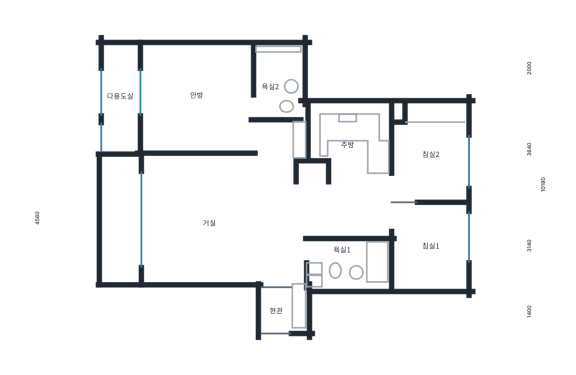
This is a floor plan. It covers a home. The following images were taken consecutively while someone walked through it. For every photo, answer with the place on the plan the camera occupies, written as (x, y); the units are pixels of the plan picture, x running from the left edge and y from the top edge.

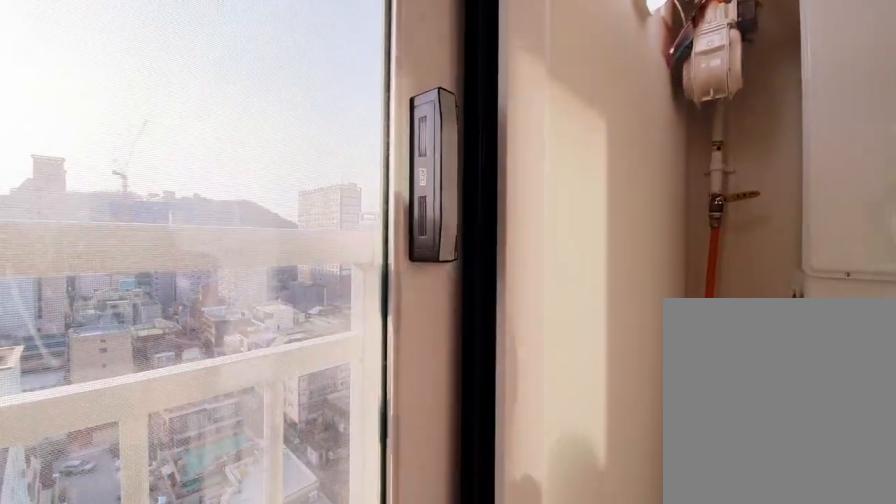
(135, 111)
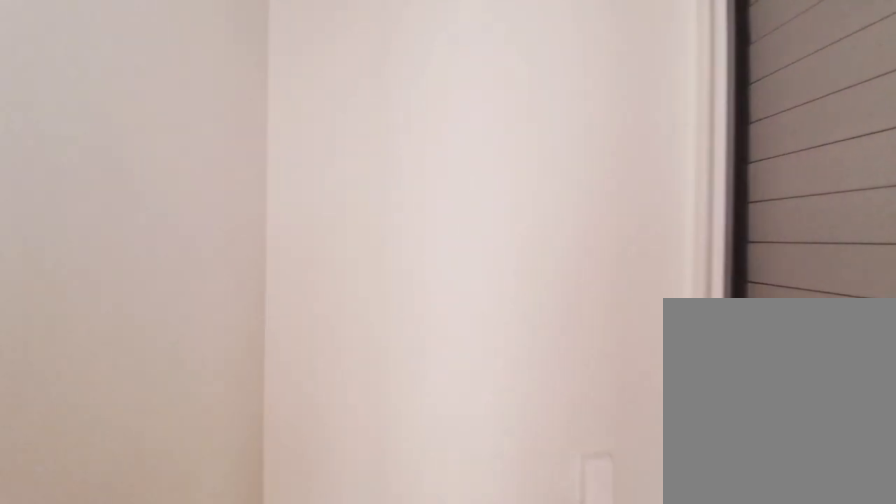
(136, 111)
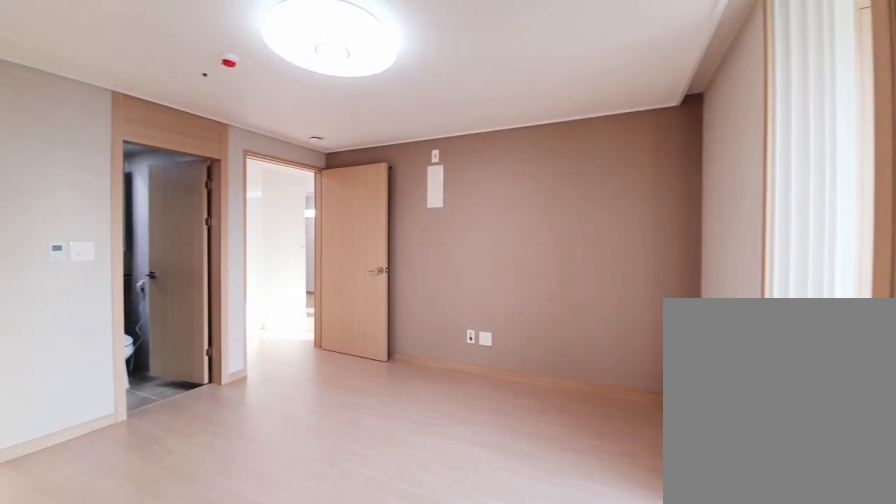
(188, 120)
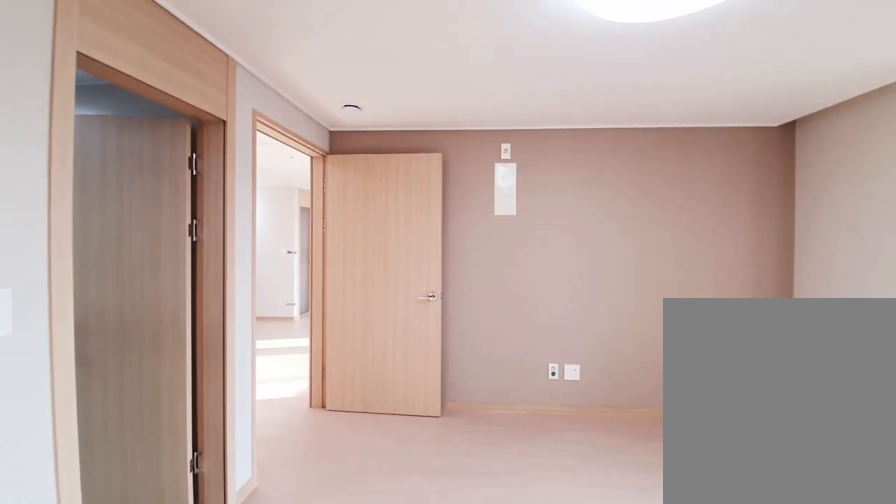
(188, 121)
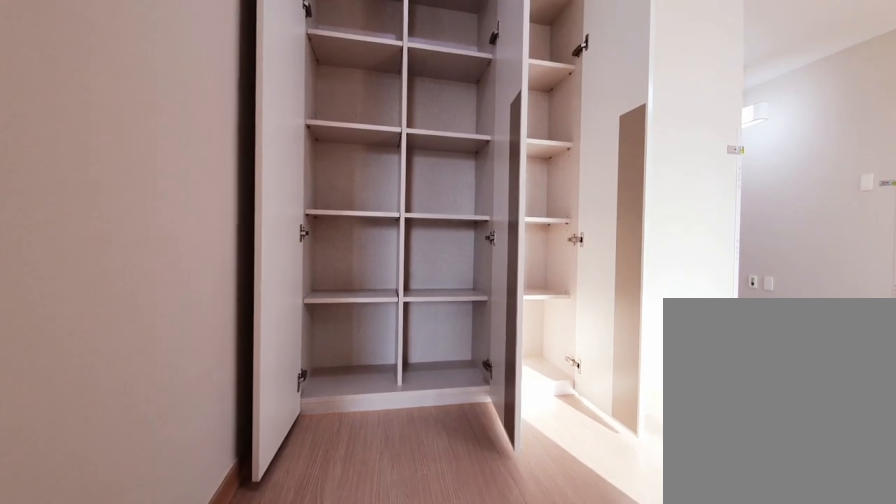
(273, 148)
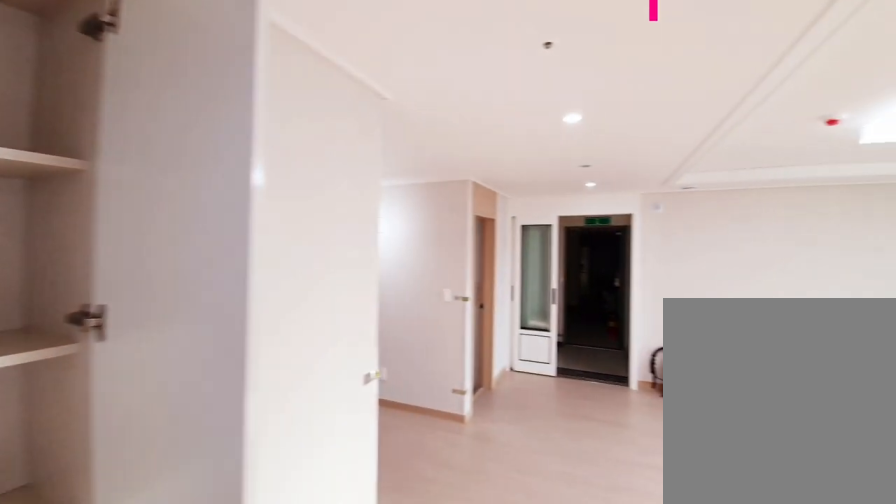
(271, 148)
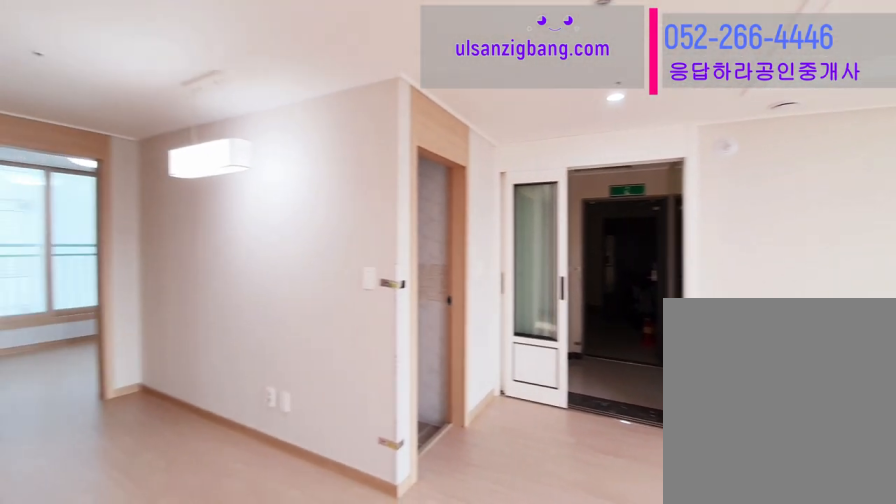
(279, 196)
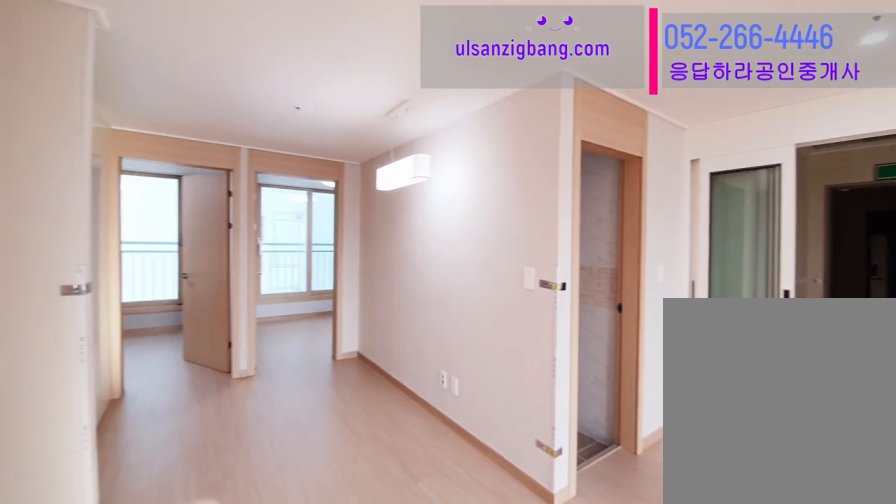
(281, 196)
